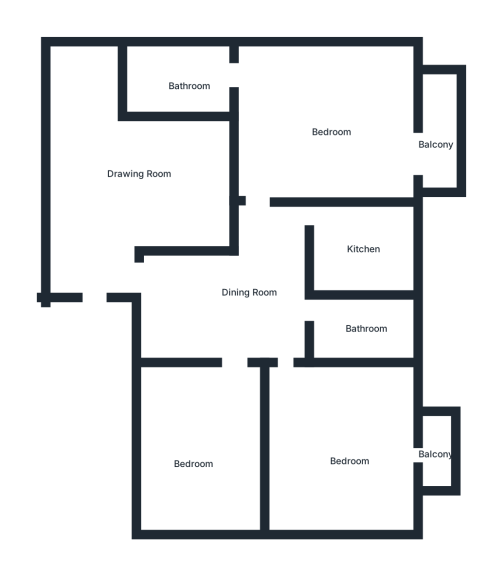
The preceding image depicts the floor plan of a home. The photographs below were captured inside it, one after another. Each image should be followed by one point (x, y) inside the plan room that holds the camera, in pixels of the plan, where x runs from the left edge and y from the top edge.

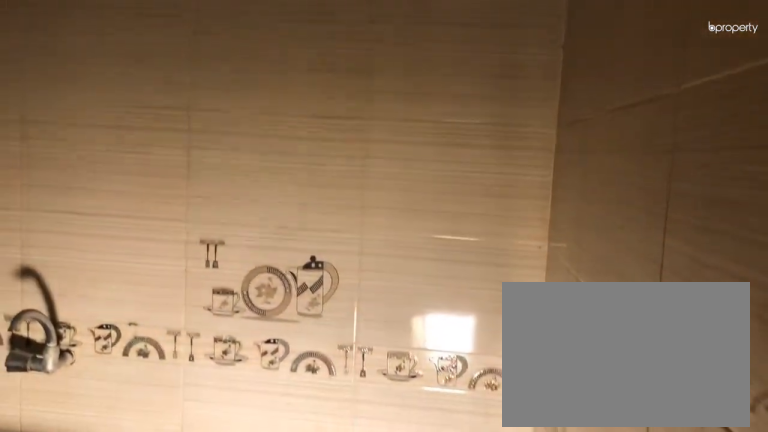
(368, 245)
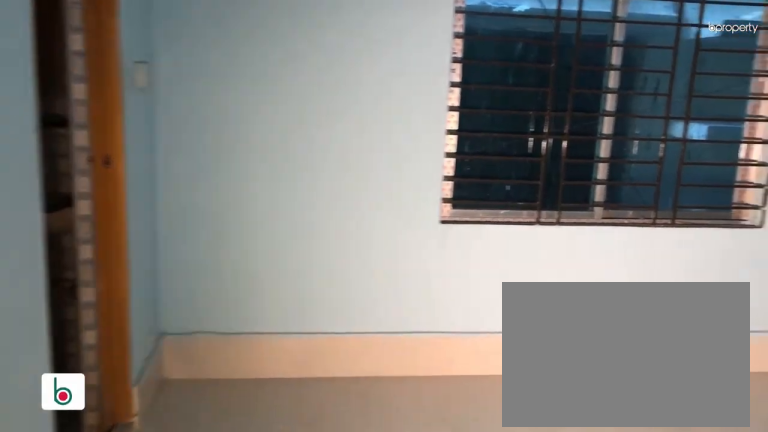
(267, 172)
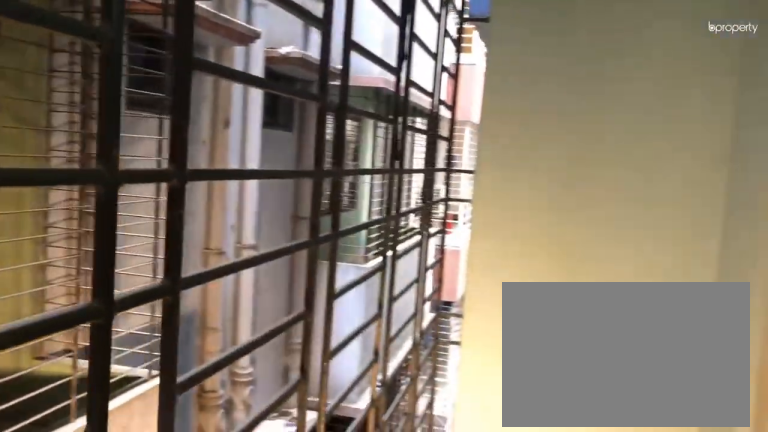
(445, 115)
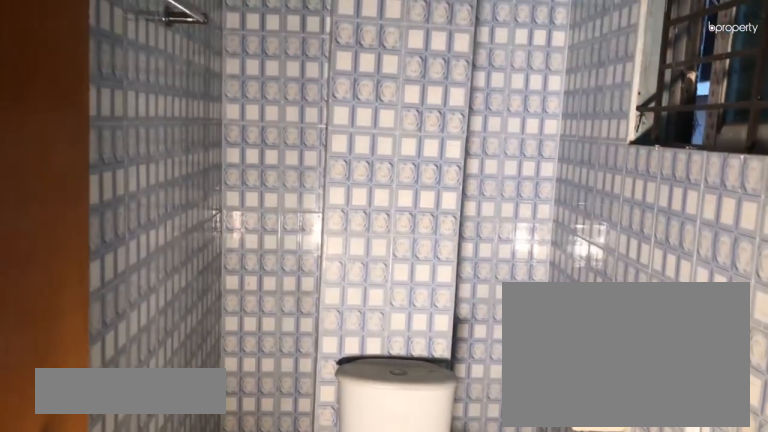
(182, 86)
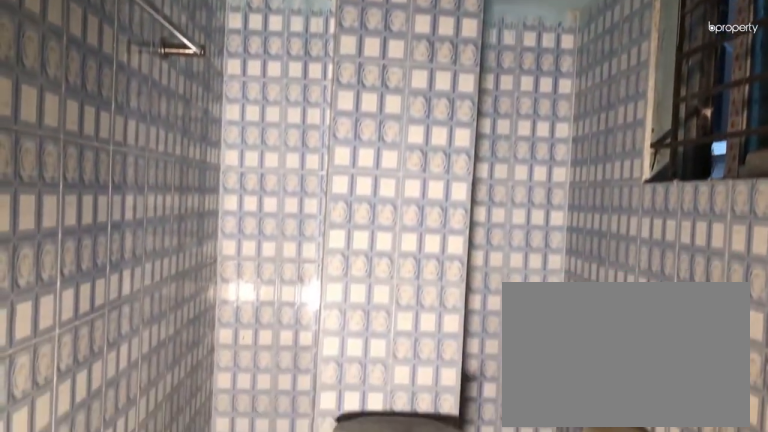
(182, 86)
